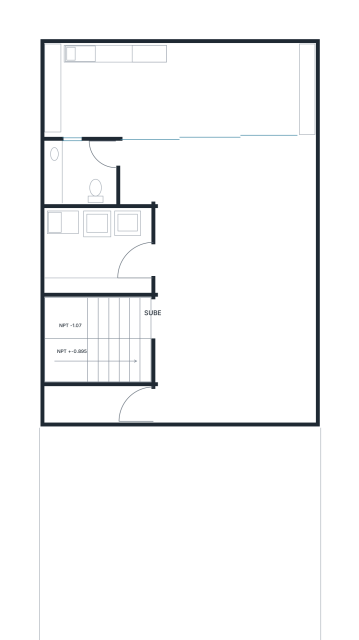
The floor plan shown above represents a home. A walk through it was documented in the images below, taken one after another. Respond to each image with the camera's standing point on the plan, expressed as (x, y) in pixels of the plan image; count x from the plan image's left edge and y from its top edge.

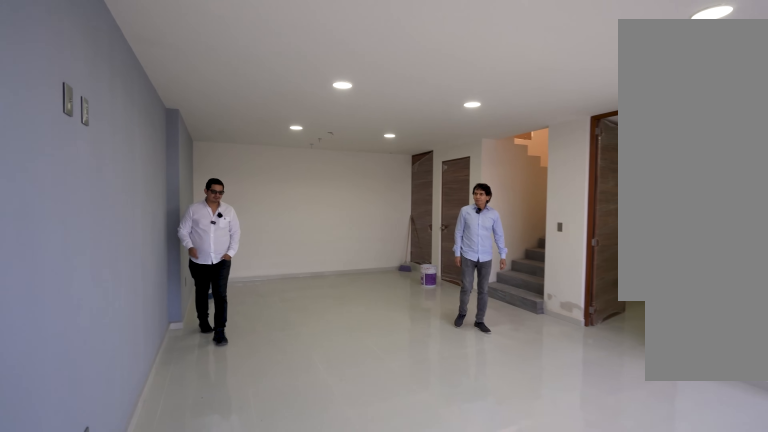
(276, 159)
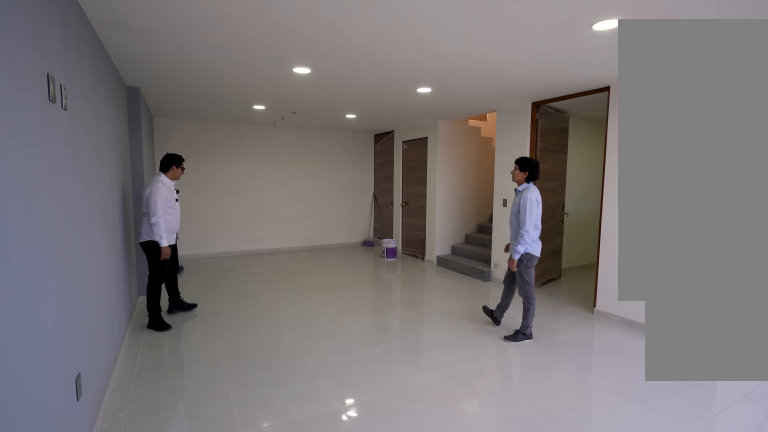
(276, 160)
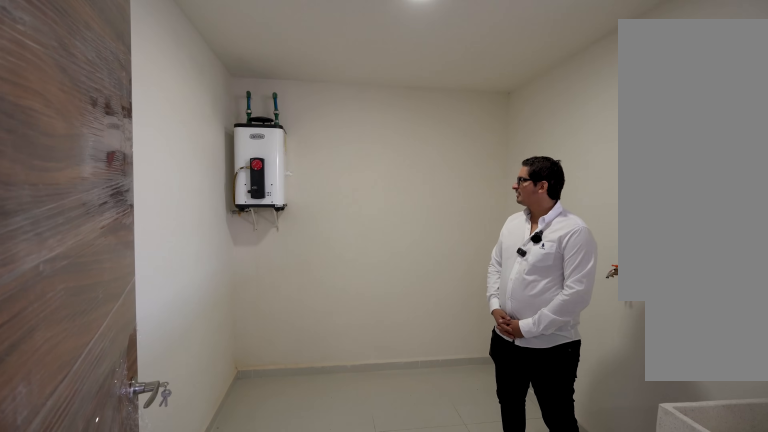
(71, 263)
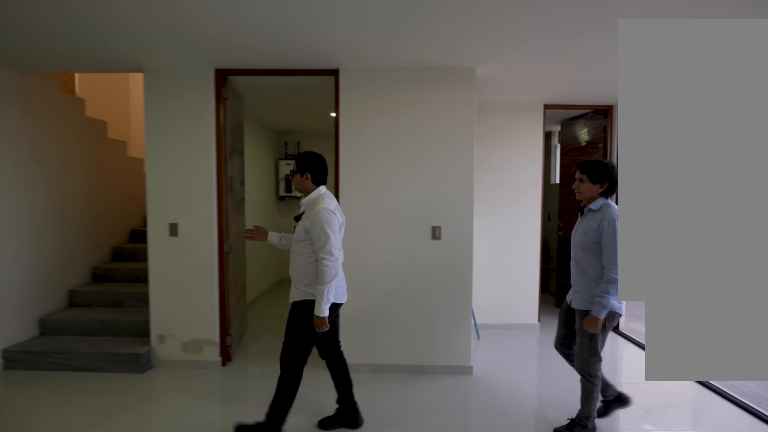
(229, 293)
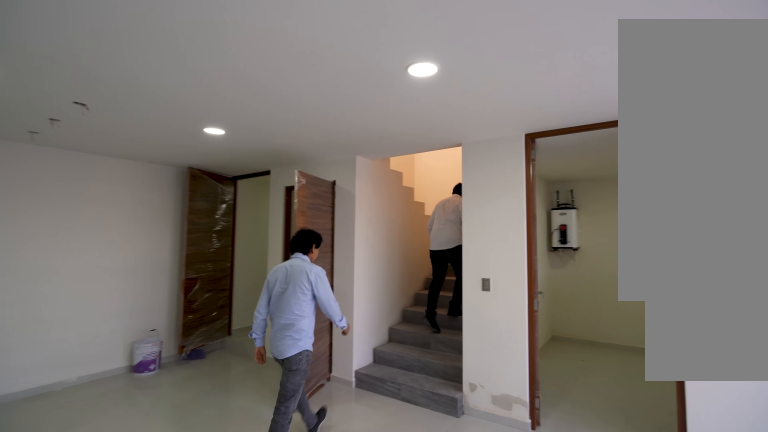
(248, 314)
